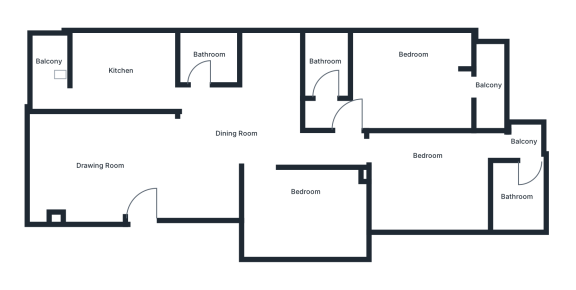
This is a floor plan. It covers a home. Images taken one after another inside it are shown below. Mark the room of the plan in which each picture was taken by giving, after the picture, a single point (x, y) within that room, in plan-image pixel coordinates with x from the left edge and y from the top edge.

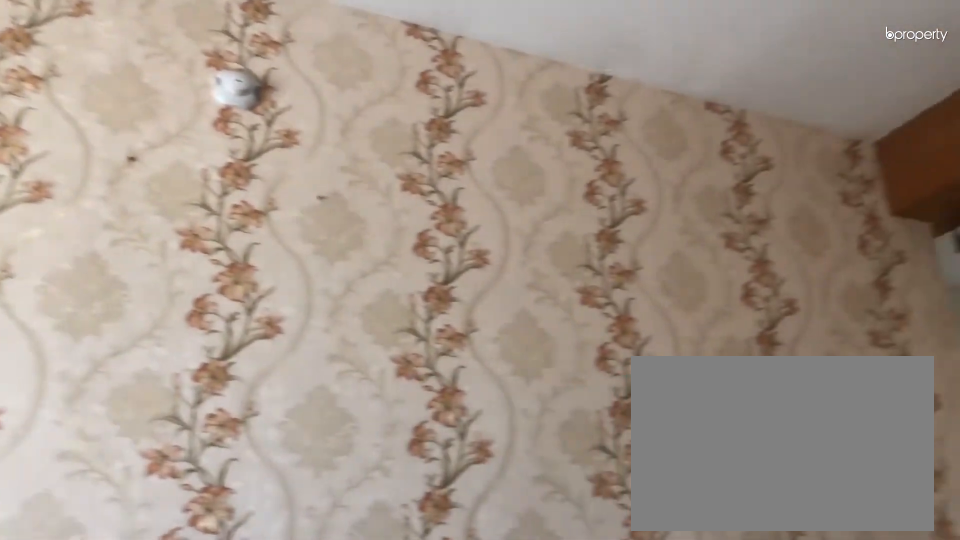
(102, 168)
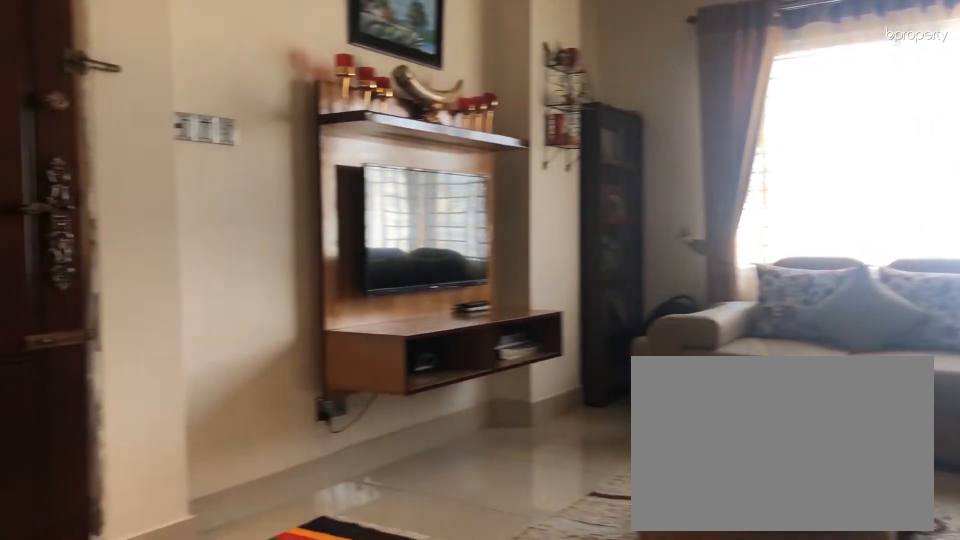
(103, 168)
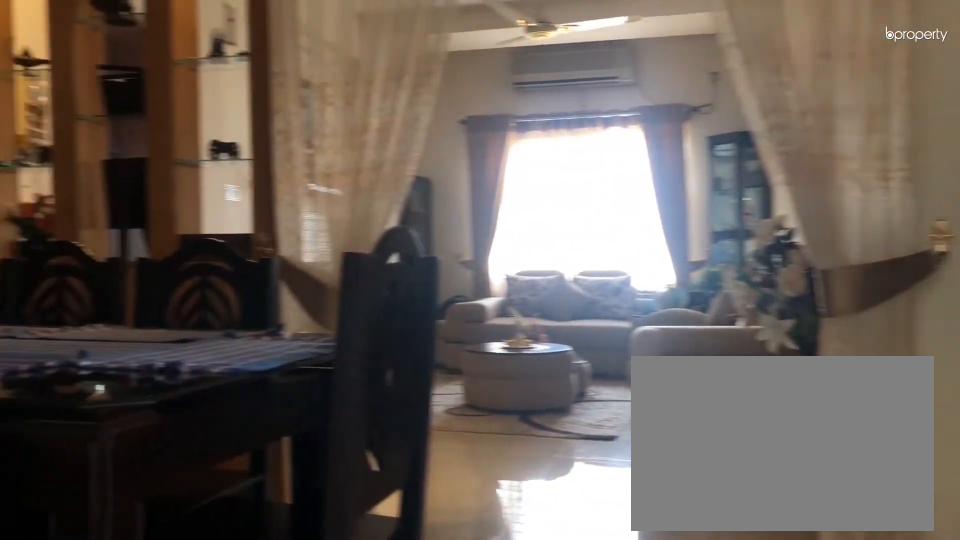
(235, 132)
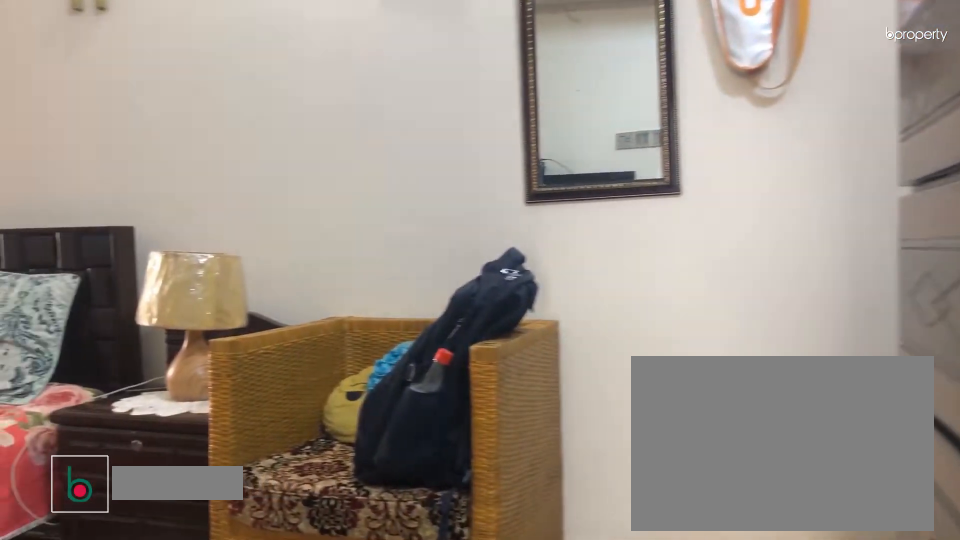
(308, 214)
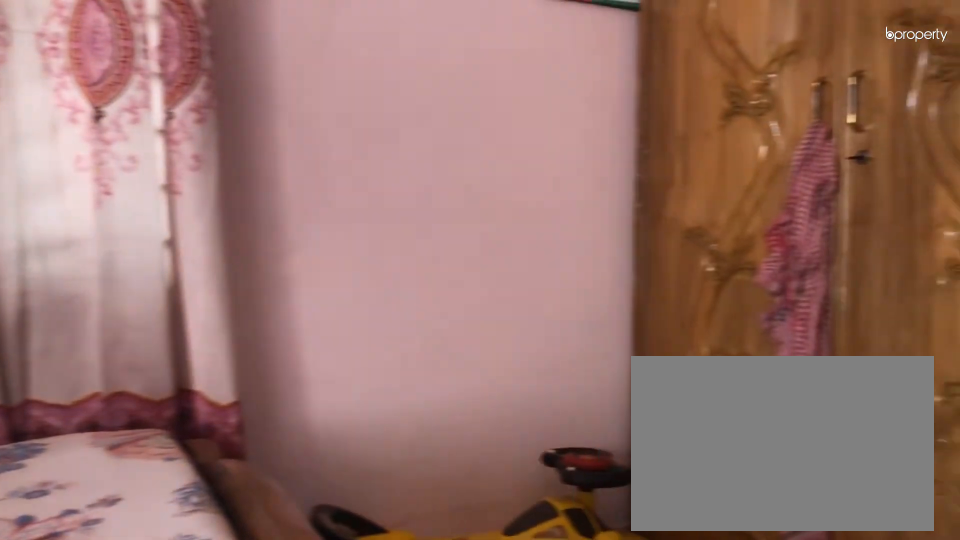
(427, 185)
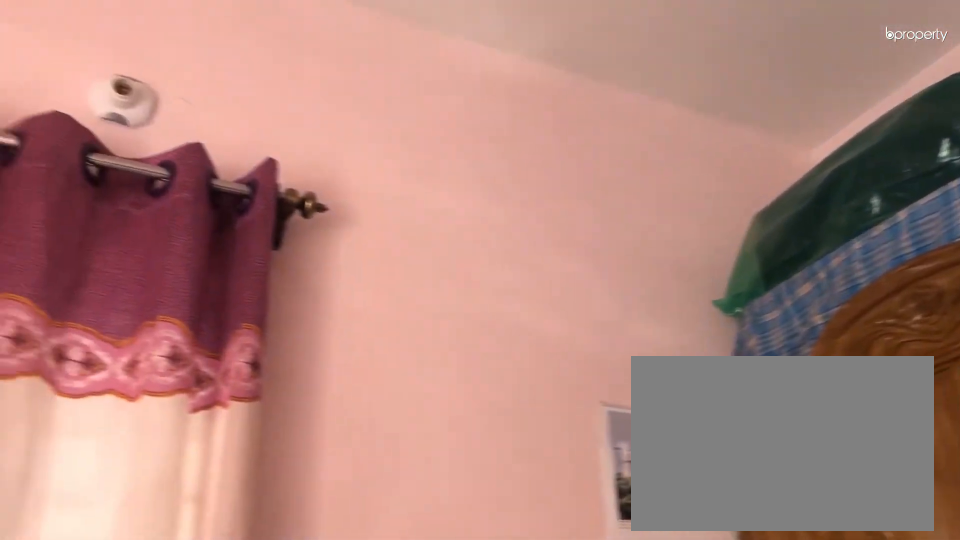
(427, 185)
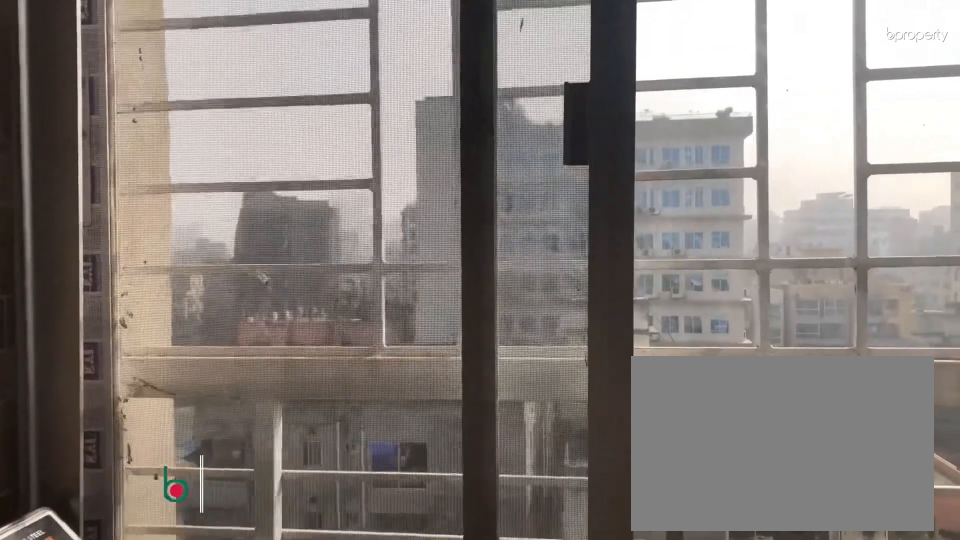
(526, 143)
